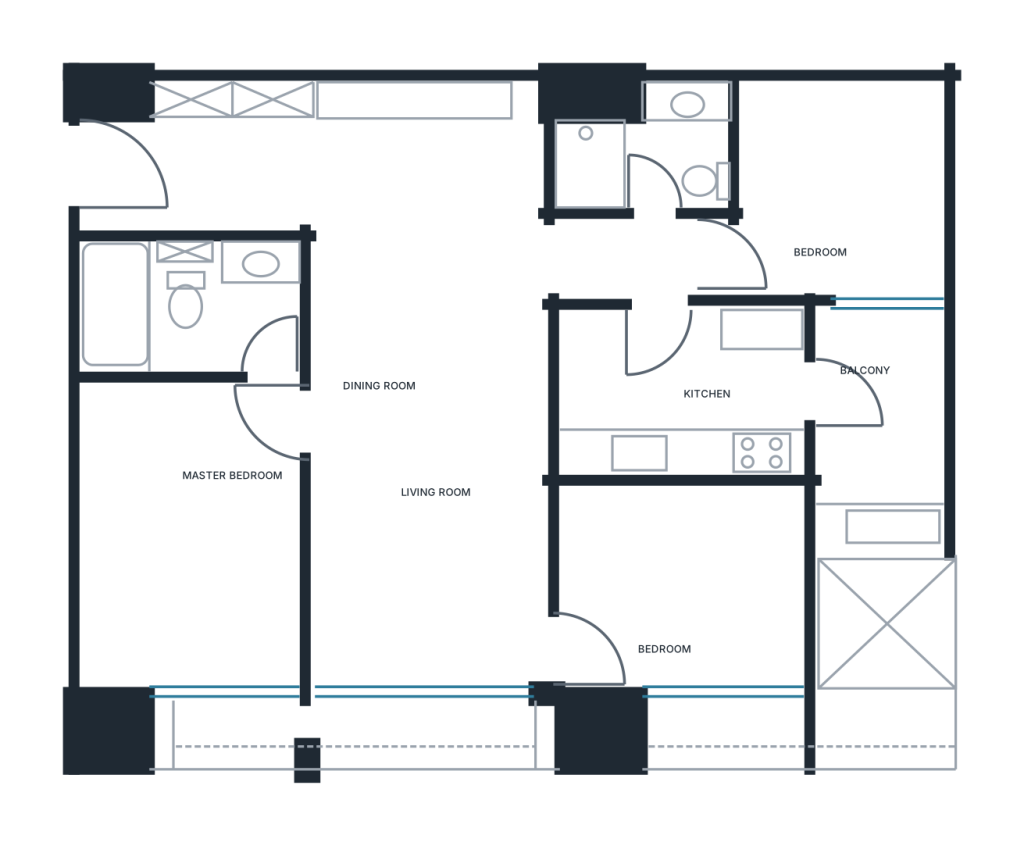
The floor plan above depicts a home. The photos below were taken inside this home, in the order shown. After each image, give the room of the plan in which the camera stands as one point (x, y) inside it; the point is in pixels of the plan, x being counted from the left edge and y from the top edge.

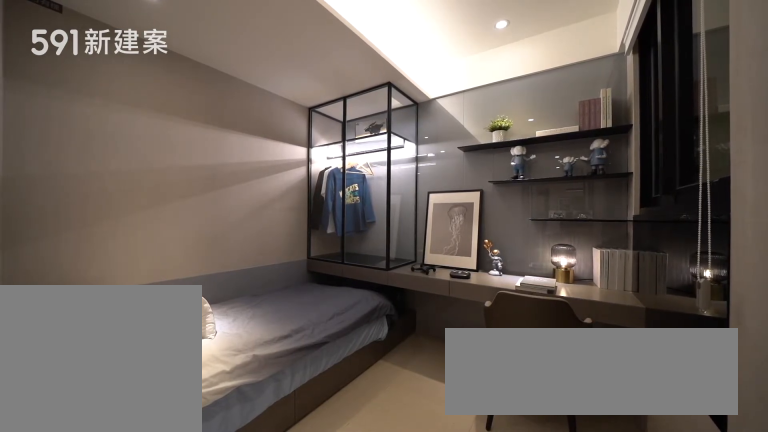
(835, 192)
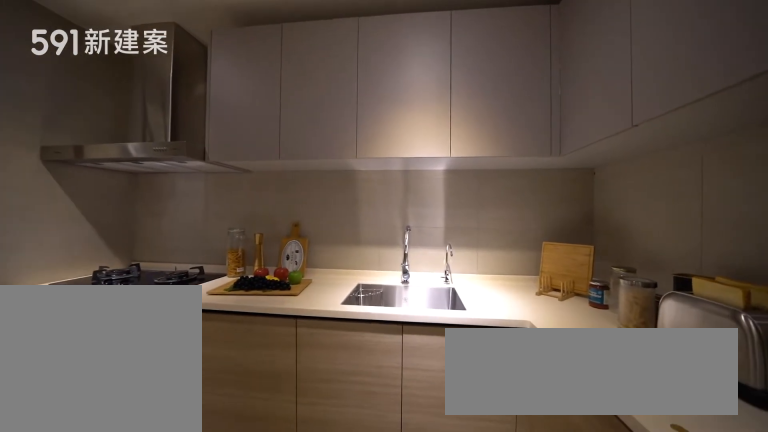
(685, 389)
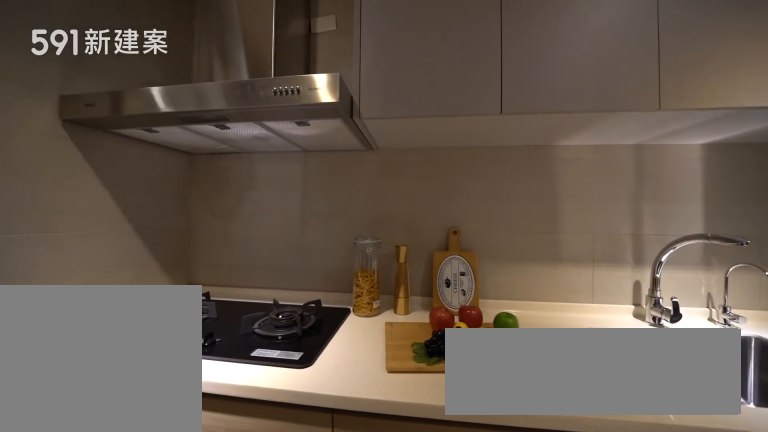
(685, 389)
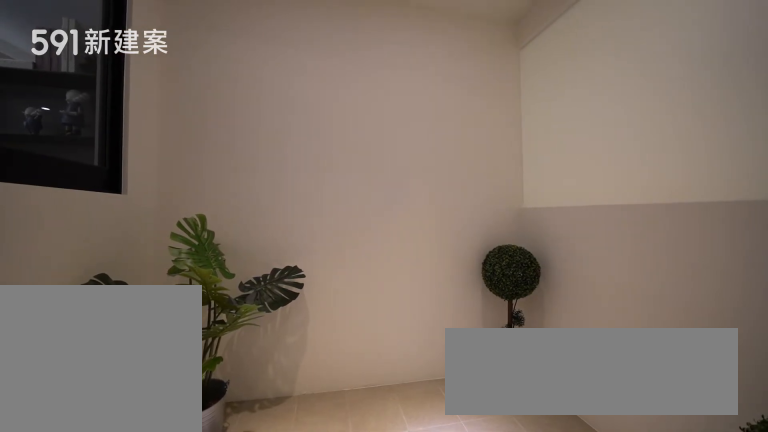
(883, 404)
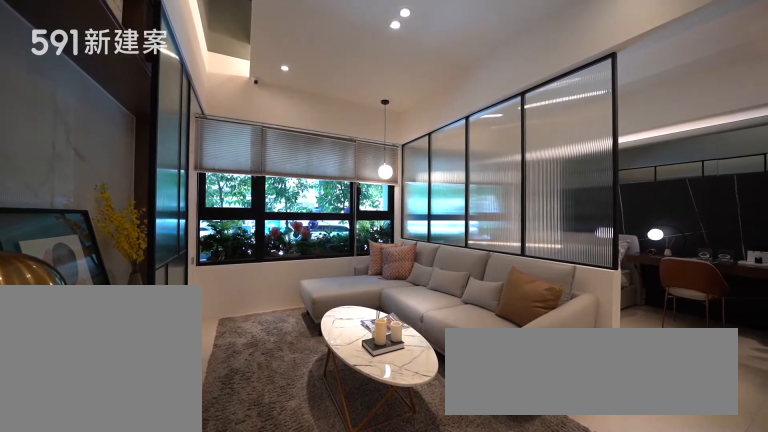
(430, 564)
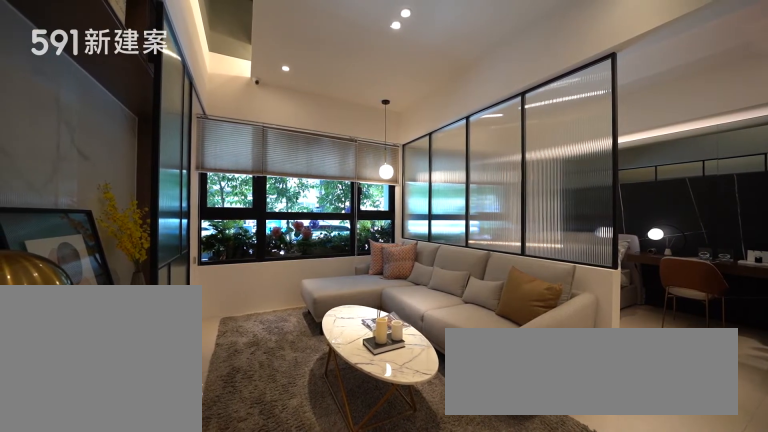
(430, 564)
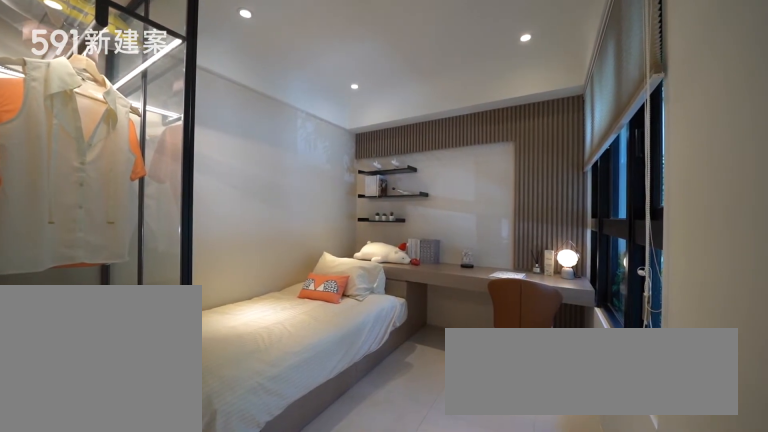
(685, 589)
